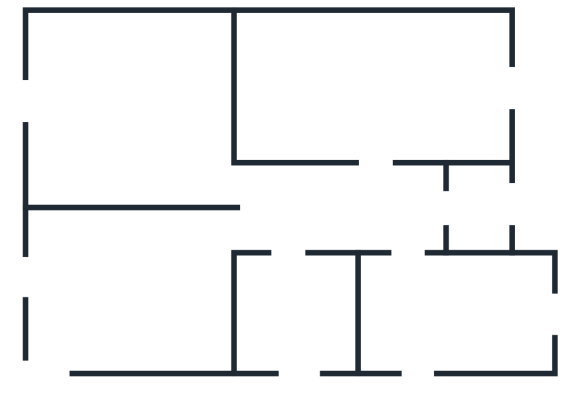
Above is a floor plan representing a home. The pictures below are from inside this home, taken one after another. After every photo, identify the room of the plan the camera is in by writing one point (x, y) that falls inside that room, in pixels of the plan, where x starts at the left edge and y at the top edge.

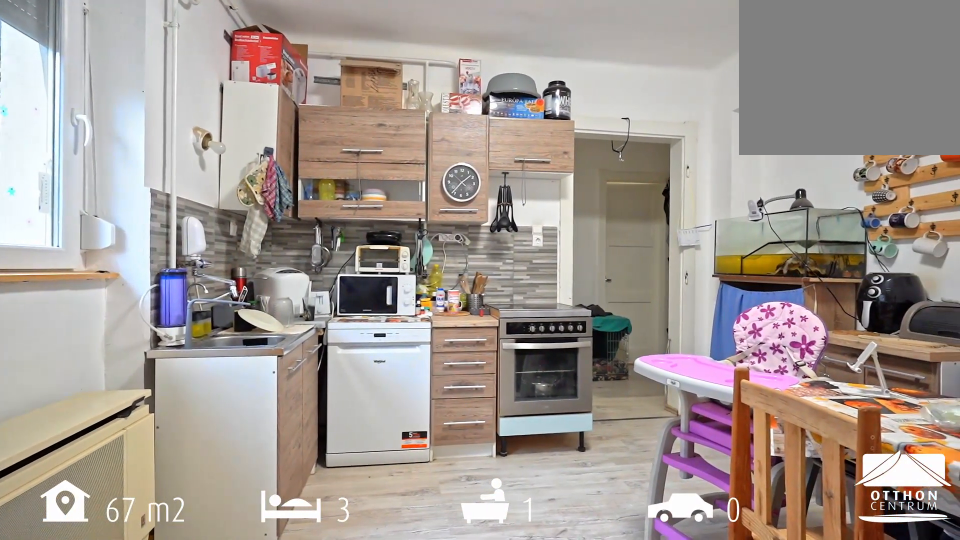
(372, 89)
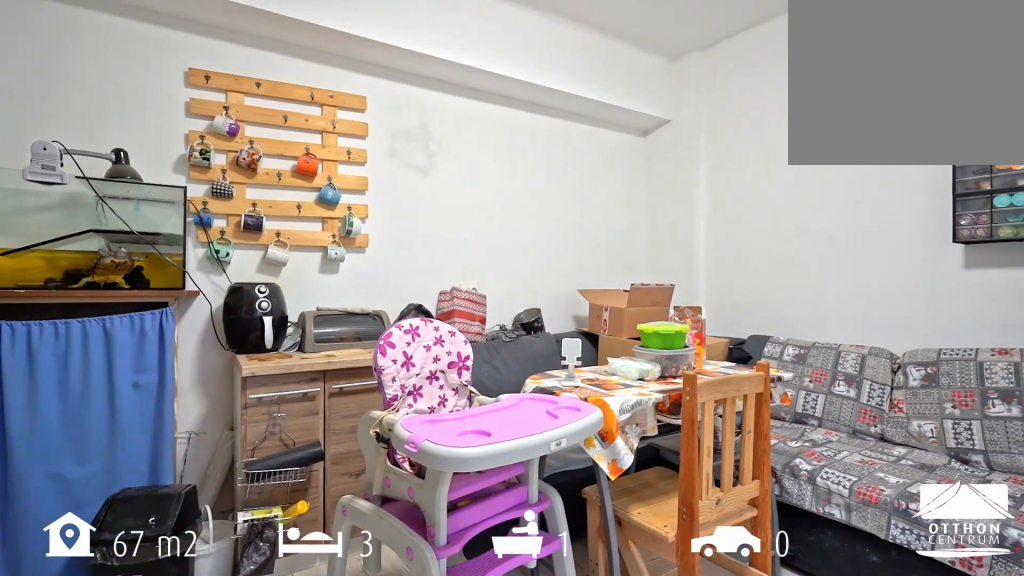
(373, 89)
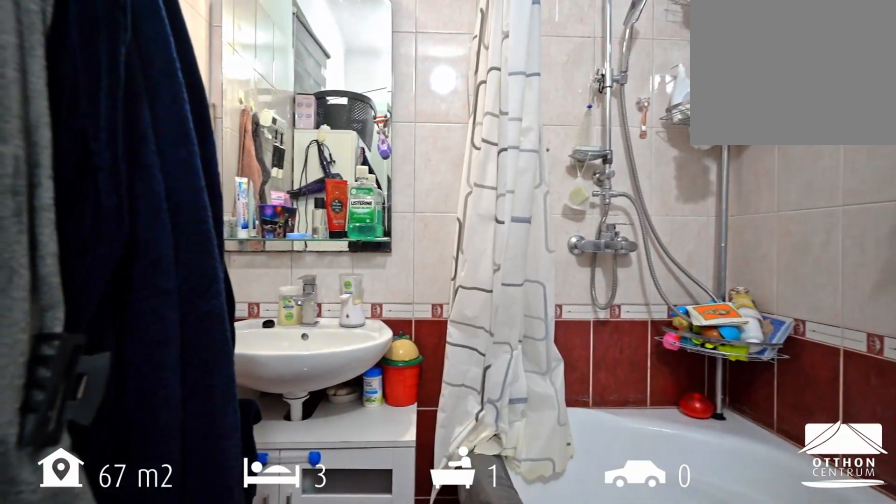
(301, 316)
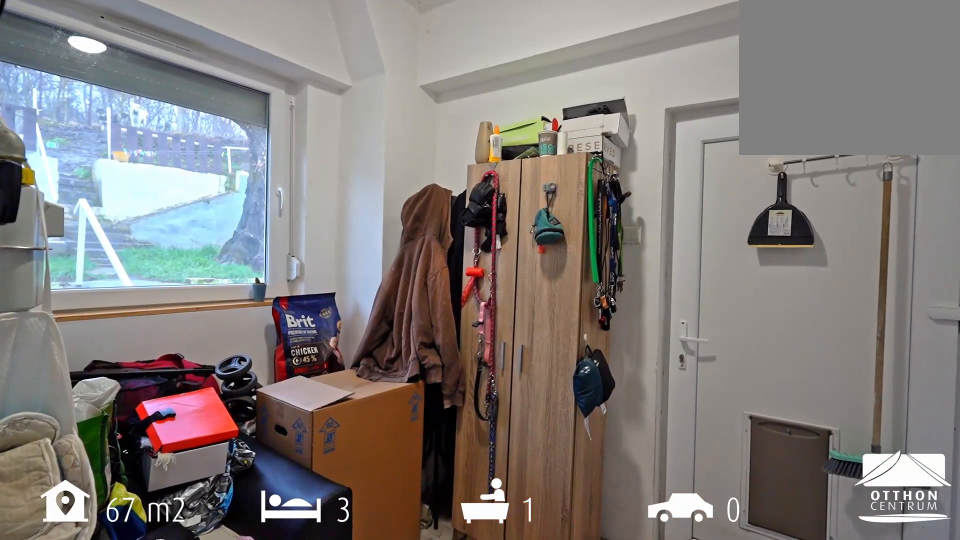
(453, 312)
